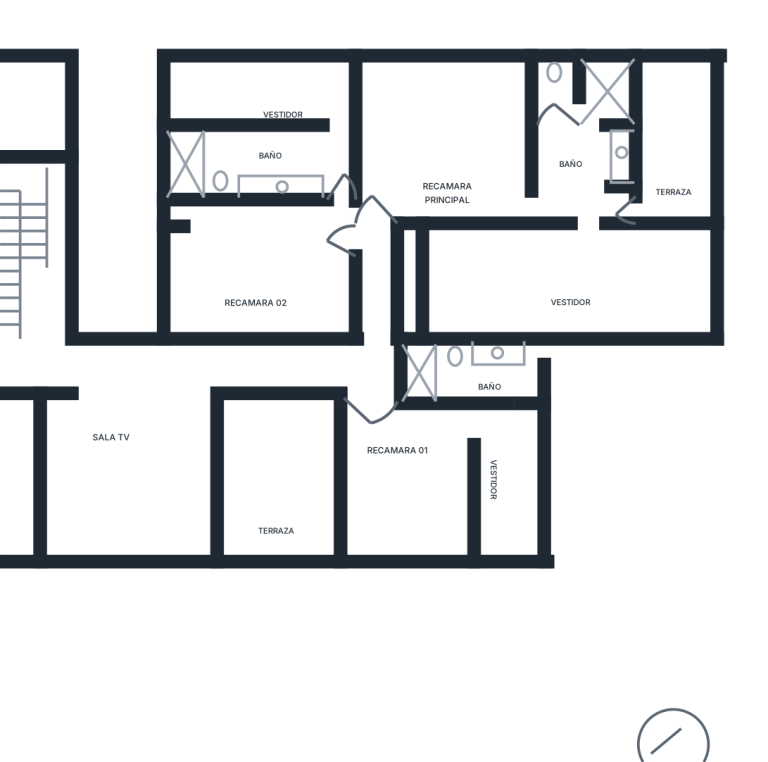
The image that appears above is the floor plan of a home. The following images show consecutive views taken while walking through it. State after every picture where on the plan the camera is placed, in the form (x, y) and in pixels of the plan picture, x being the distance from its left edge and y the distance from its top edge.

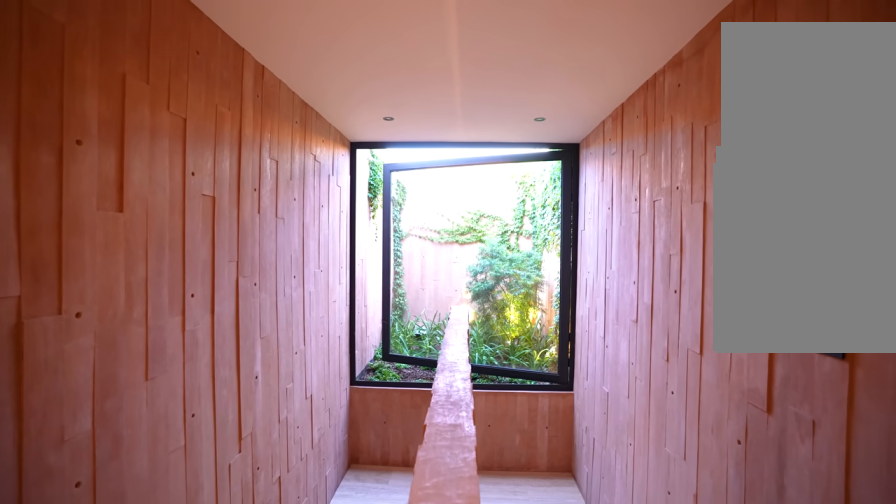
(20, 361)
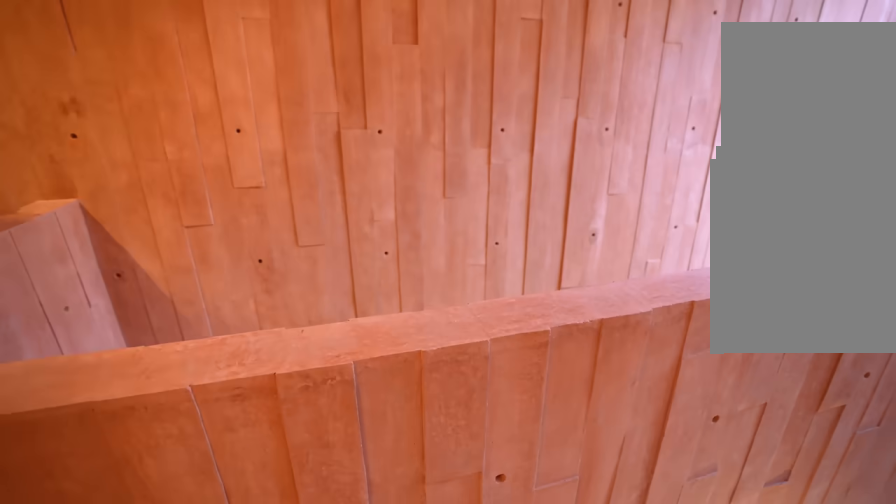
(35, 347)
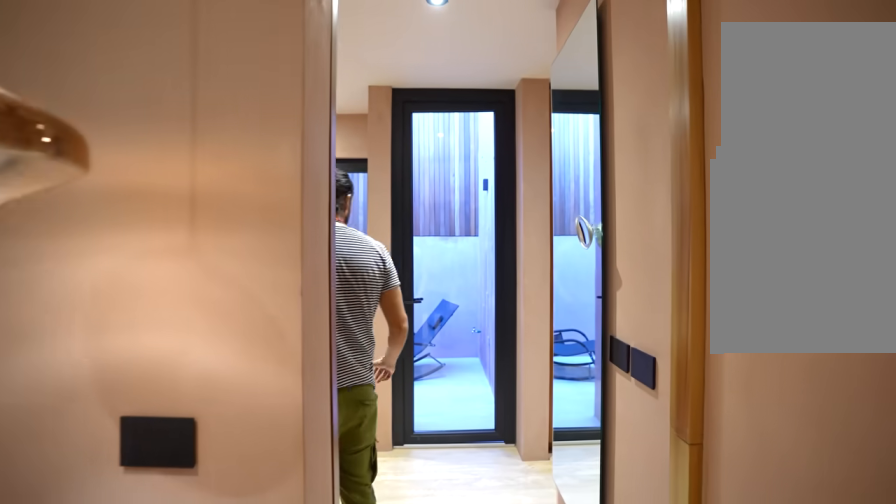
(443, 198)
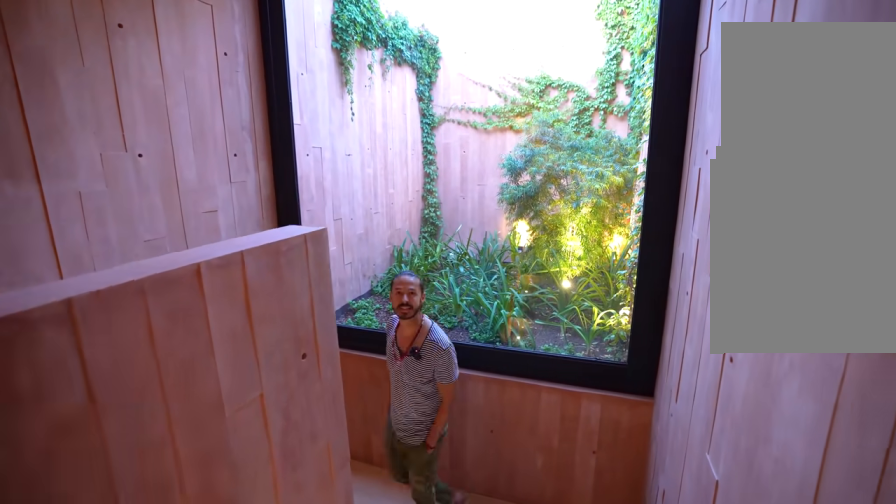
(51, 283)
